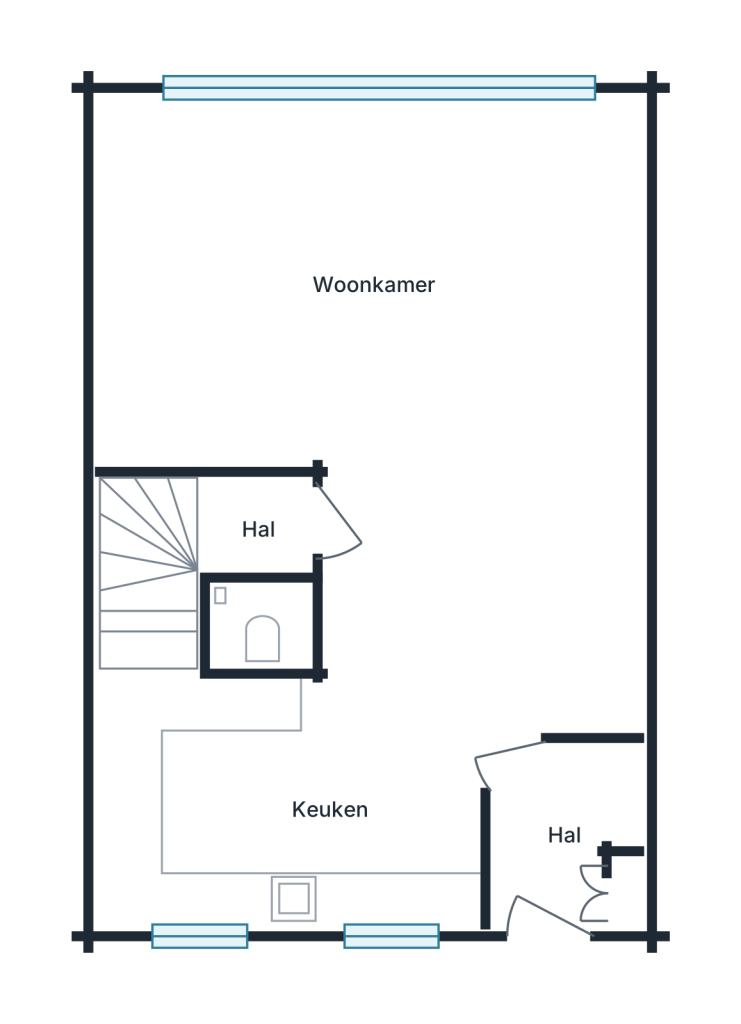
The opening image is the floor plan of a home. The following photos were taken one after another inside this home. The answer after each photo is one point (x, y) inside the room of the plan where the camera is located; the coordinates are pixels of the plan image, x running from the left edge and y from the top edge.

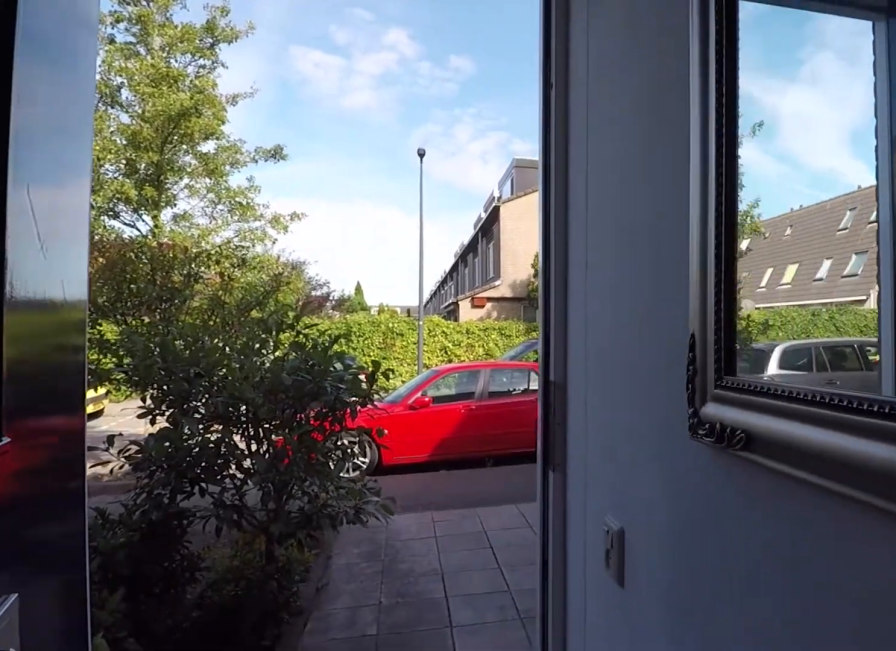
(561, 835)
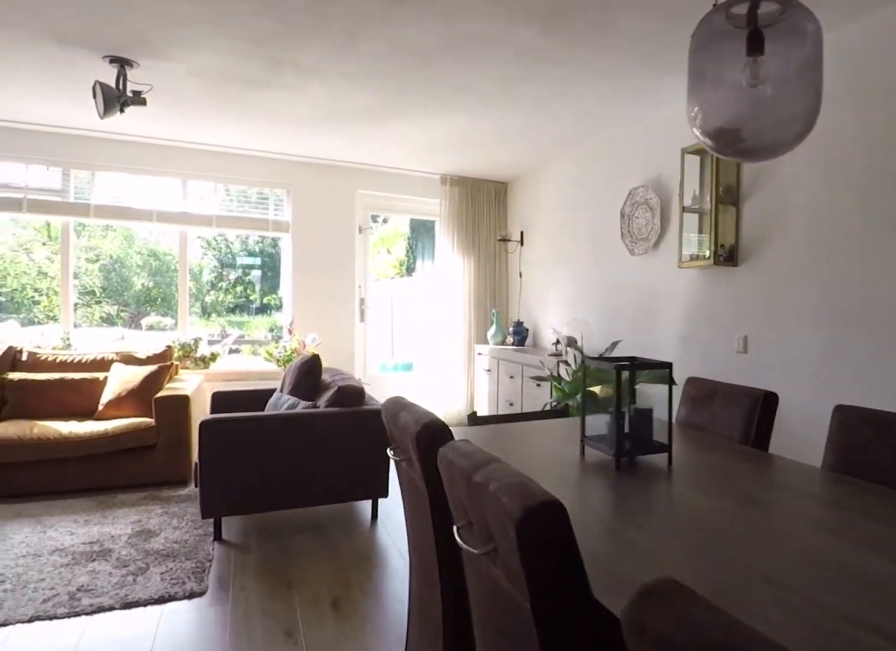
(242, 272)
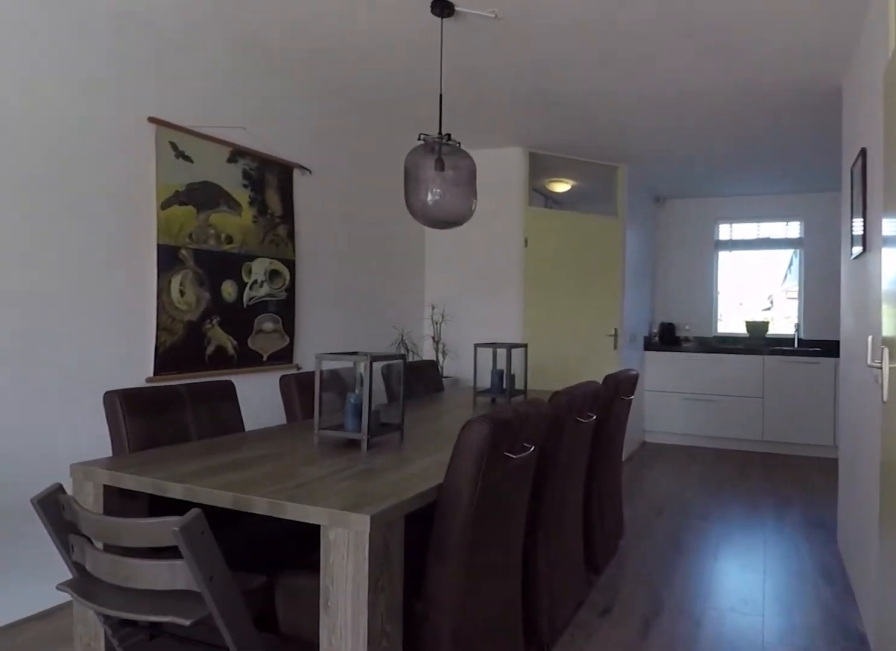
(242, 272)
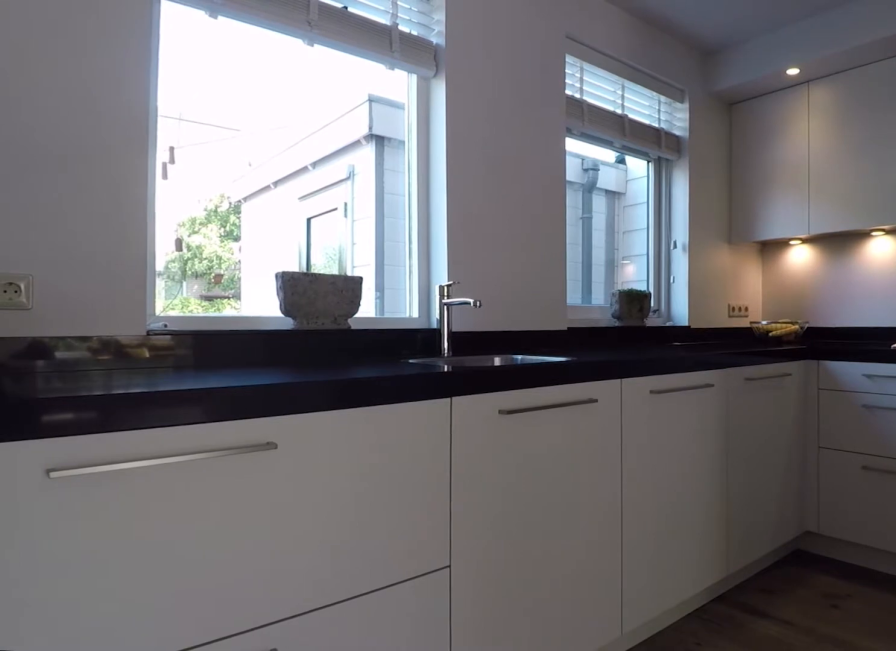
(275, 811)
